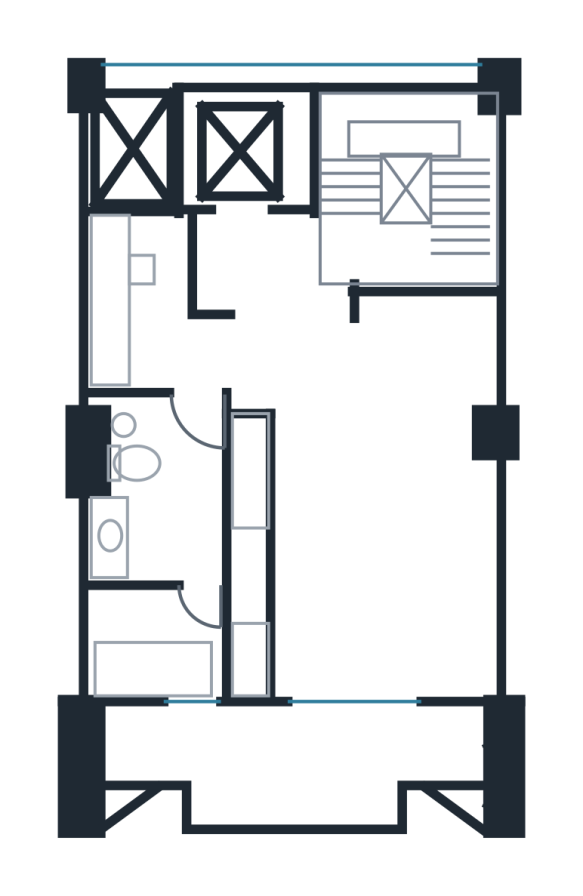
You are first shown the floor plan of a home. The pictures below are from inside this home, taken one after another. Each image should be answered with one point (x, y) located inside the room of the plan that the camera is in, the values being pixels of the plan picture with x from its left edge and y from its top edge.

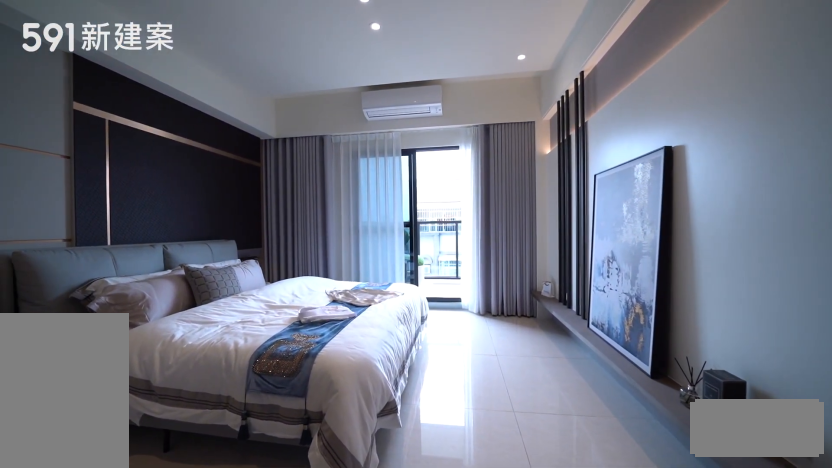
(367, 577)
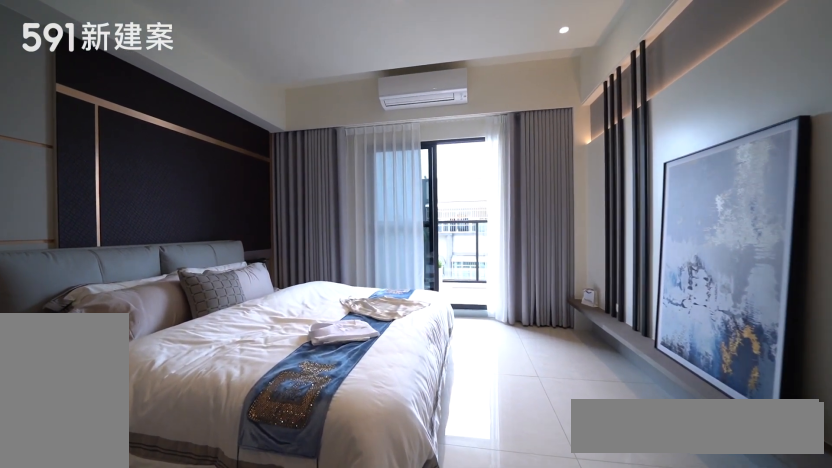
(367, 577)
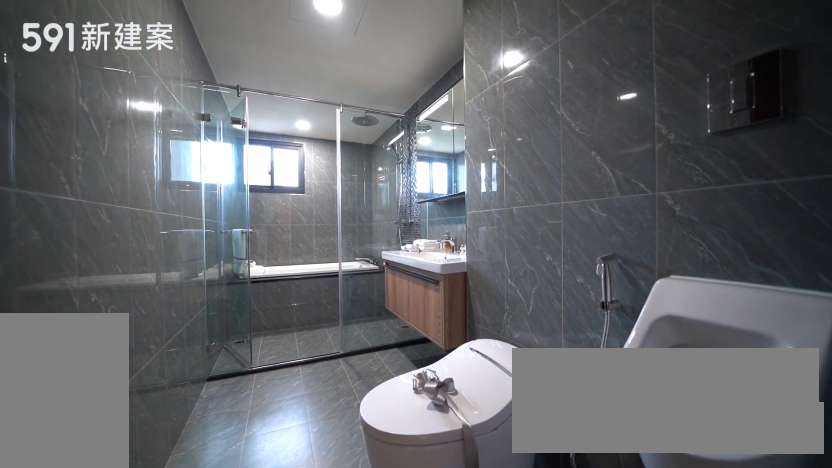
(153, 543)
